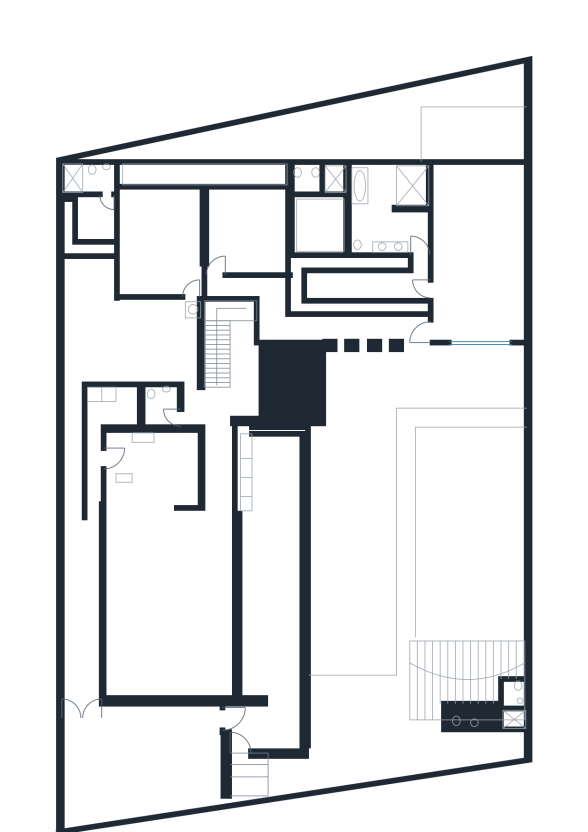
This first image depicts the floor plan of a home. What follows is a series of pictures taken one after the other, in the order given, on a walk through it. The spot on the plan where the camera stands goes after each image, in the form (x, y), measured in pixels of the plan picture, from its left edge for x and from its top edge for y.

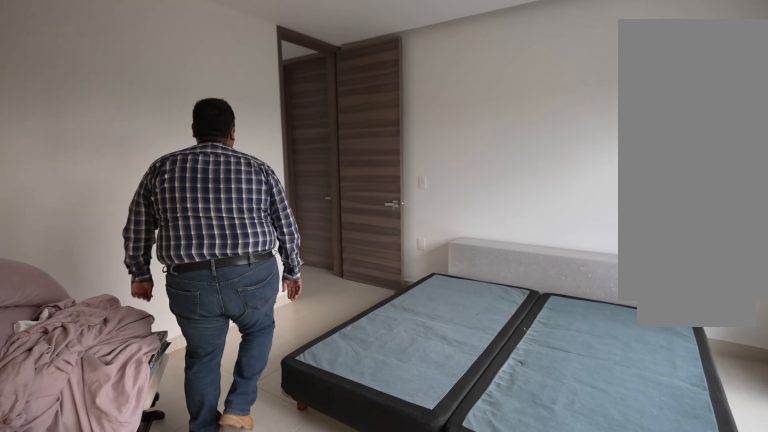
(274, 210)
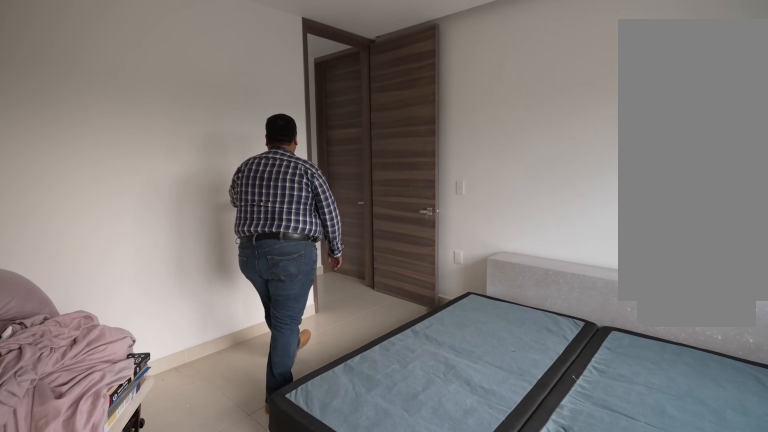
(258, 223)
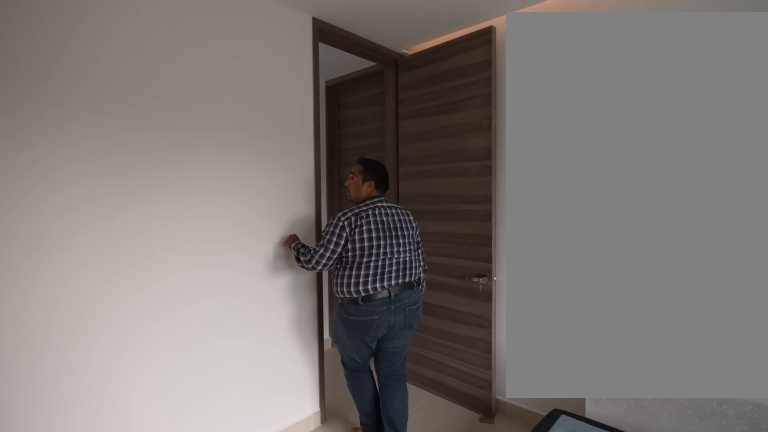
(244, 230)
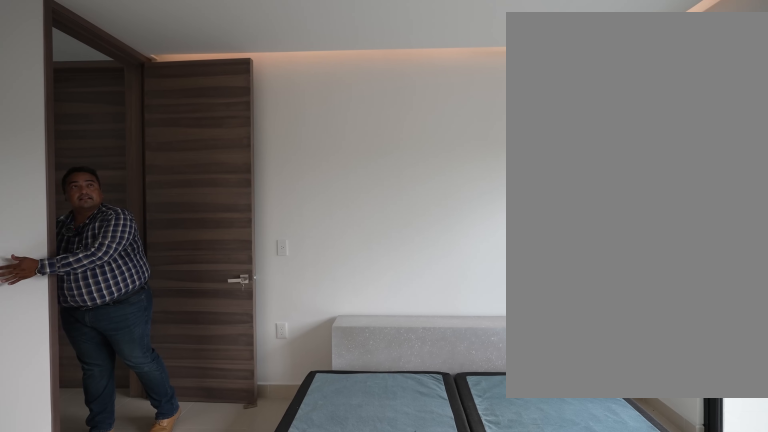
(226, 252)
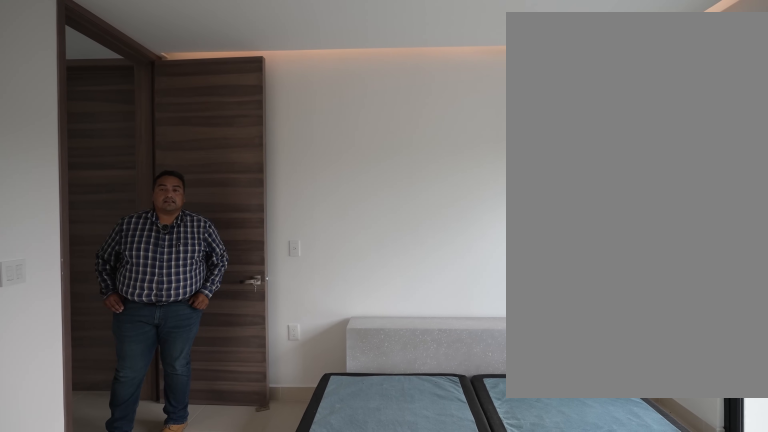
(233, 254)
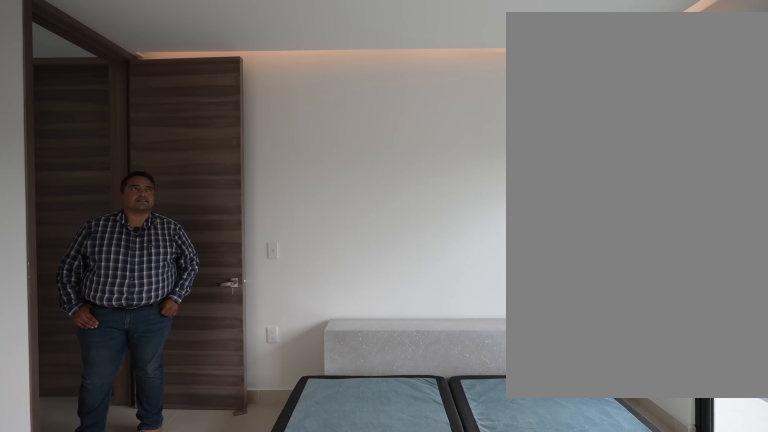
(256, 248)
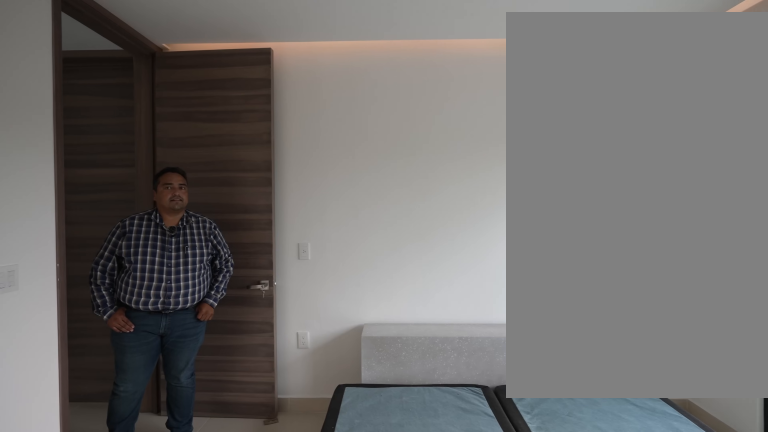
(257, 247)
